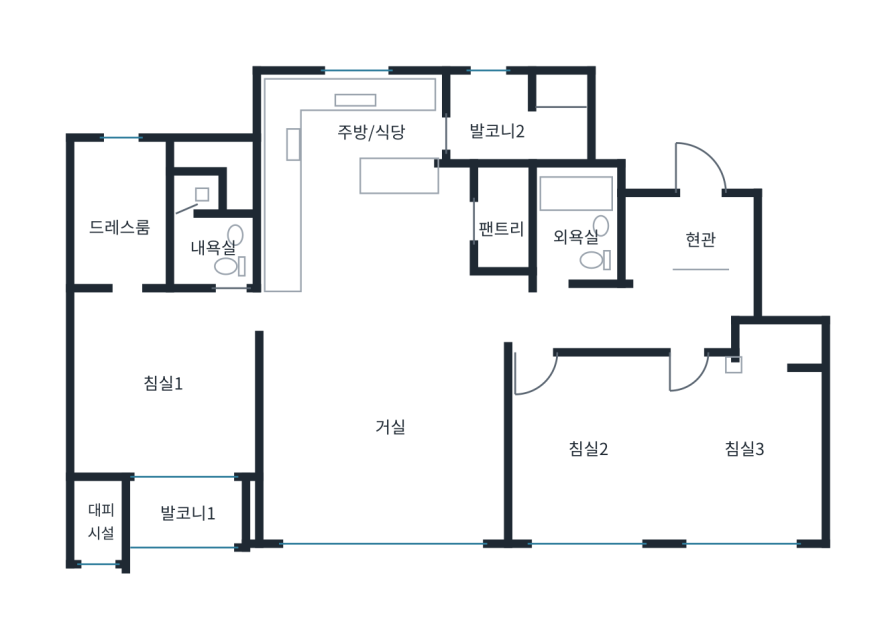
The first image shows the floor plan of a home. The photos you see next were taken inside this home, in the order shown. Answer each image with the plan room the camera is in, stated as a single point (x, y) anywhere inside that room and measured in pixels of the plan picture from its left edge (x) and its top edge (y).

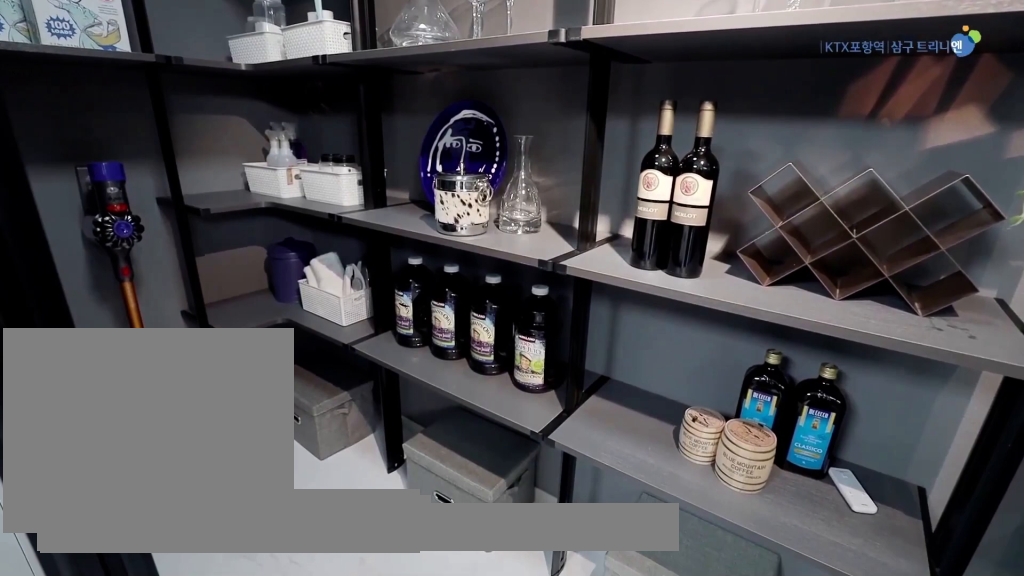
(502, 226)
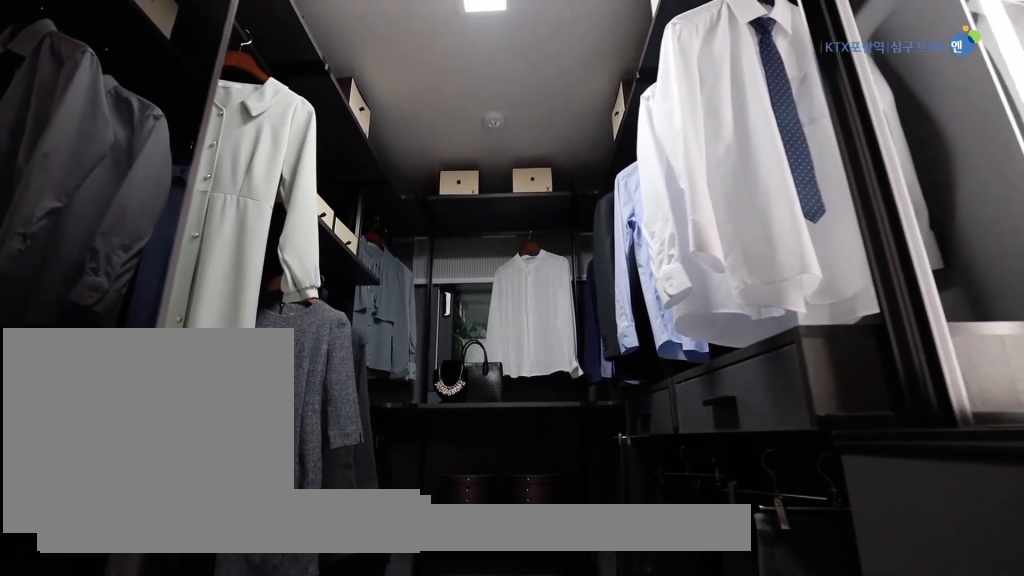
(118, 216)
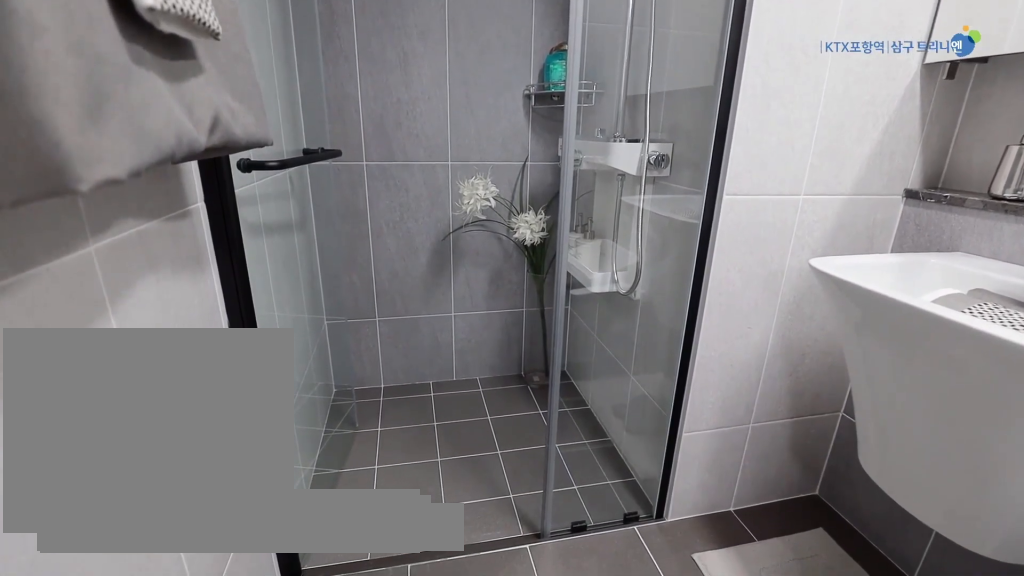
(205, 232)
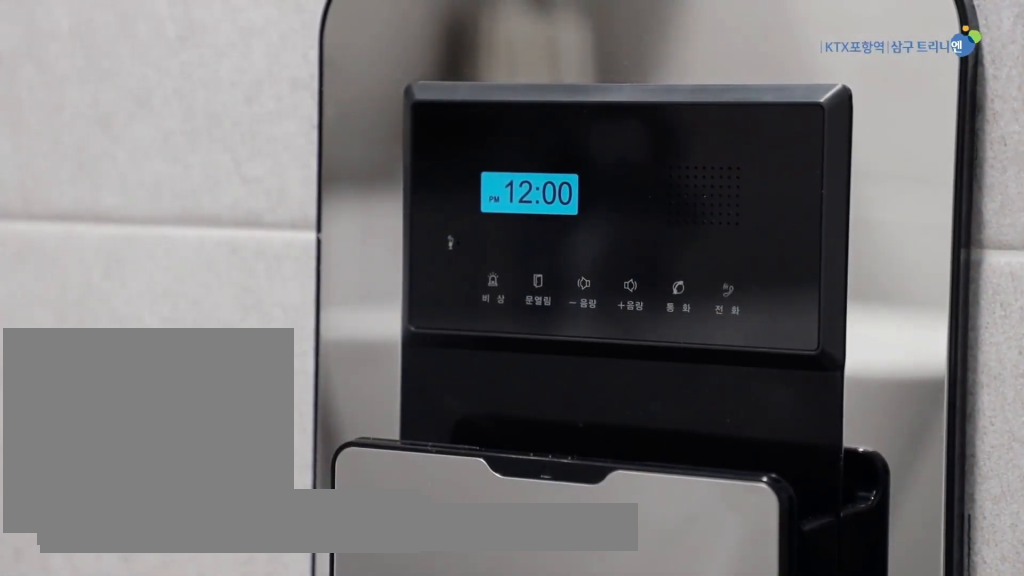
(206, 231)
